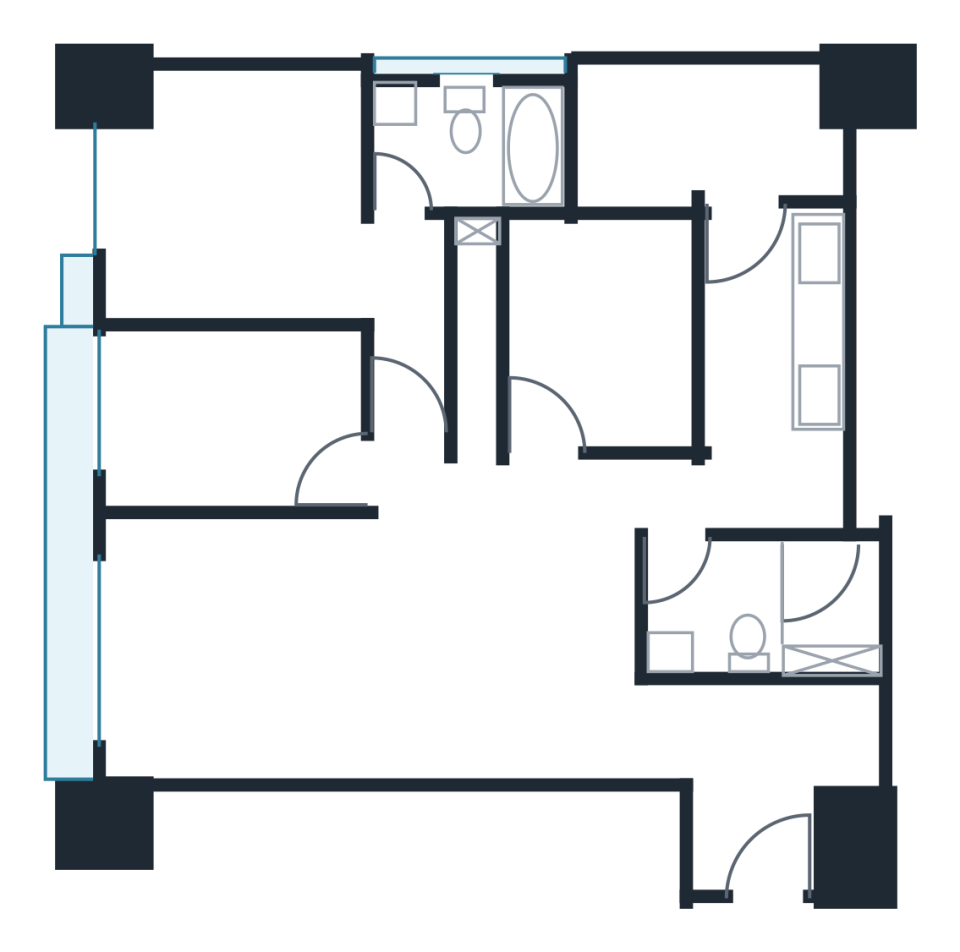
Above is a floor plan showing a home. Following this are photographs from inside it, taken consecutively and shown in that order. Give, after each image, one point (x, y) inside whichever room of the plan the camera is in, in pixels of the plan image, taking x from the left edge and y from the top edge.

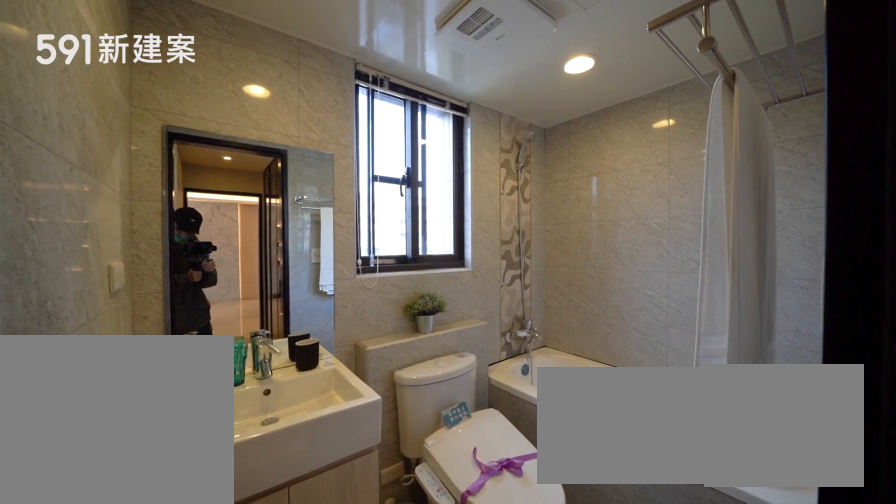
(479, 137)
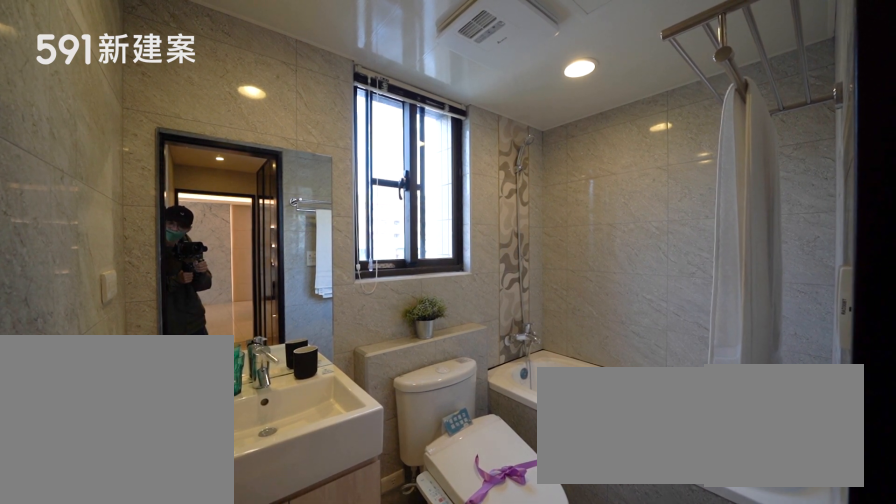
(479, 137)
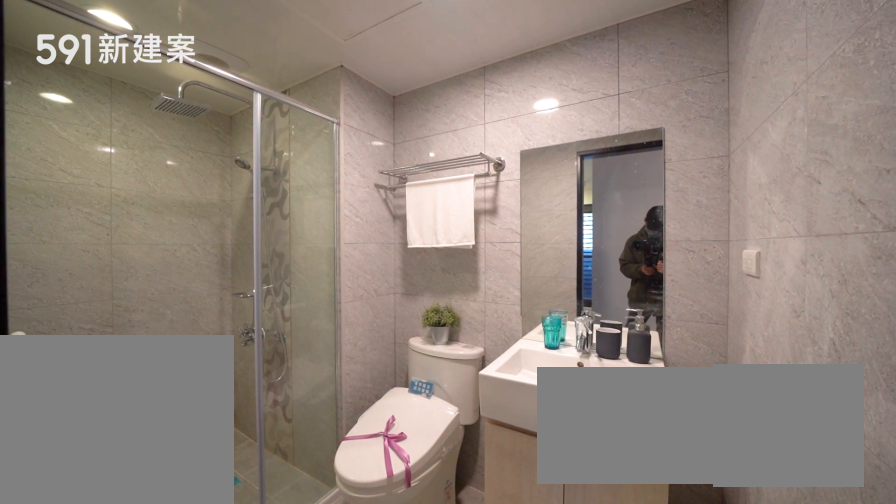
(768, 604)
